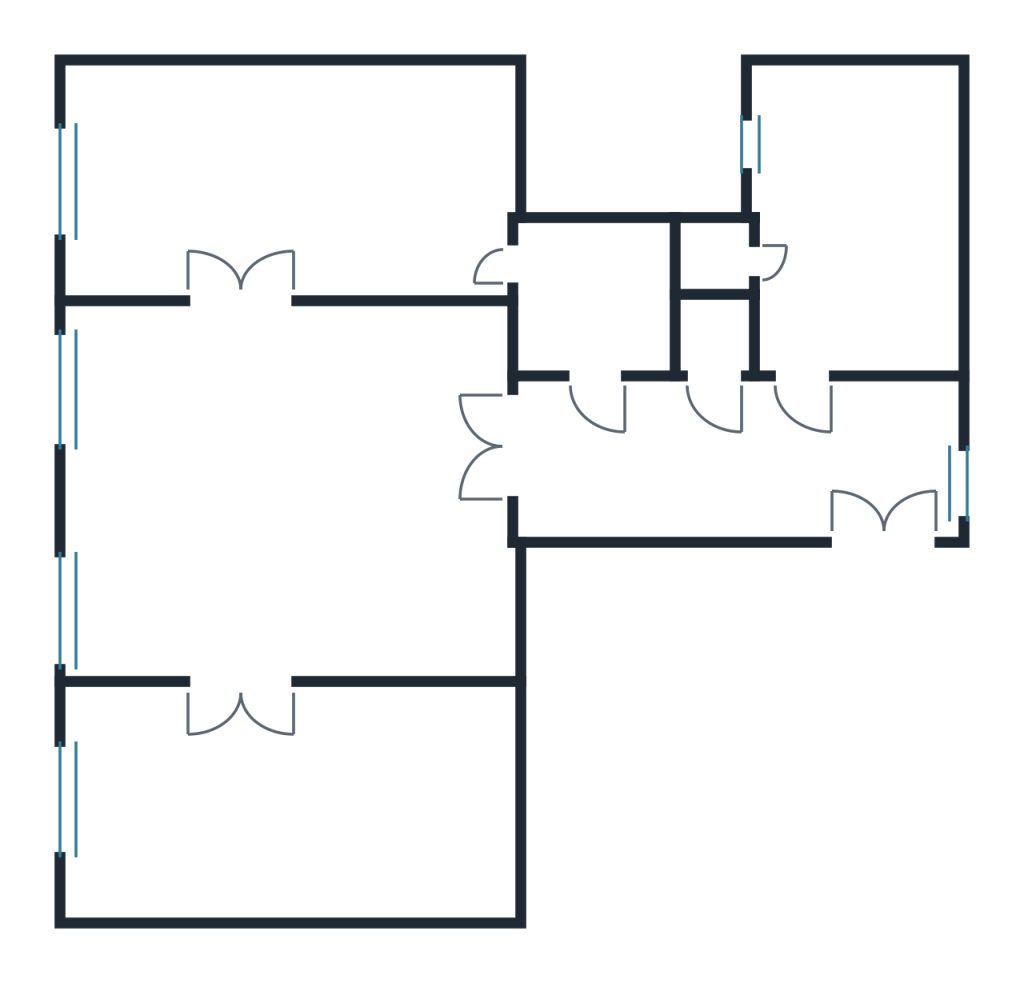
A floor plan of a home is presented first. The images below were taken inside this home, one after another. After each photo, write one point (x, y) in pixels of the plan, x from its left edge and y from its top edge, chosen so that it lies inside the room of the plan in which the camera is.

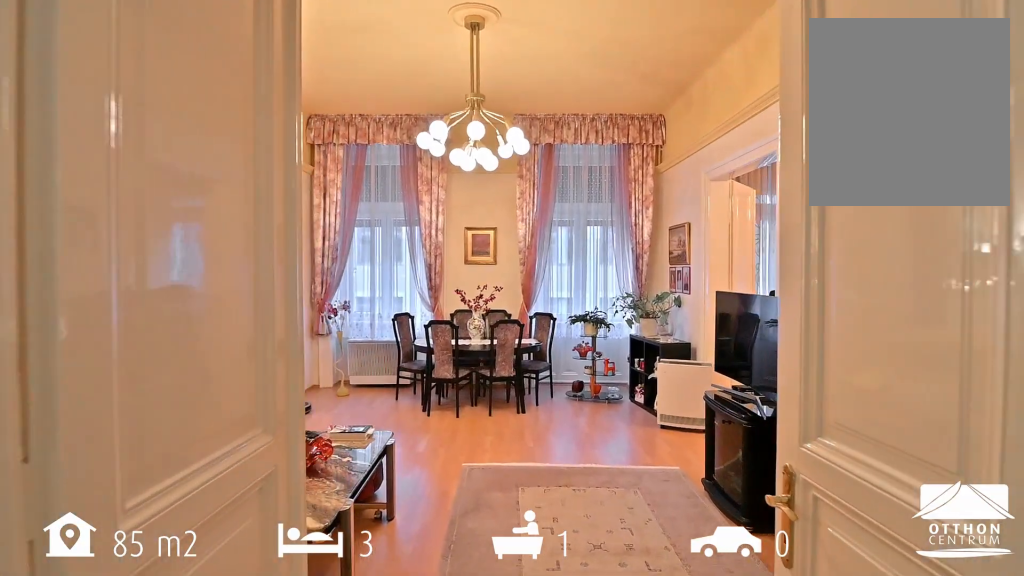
(296, 518)
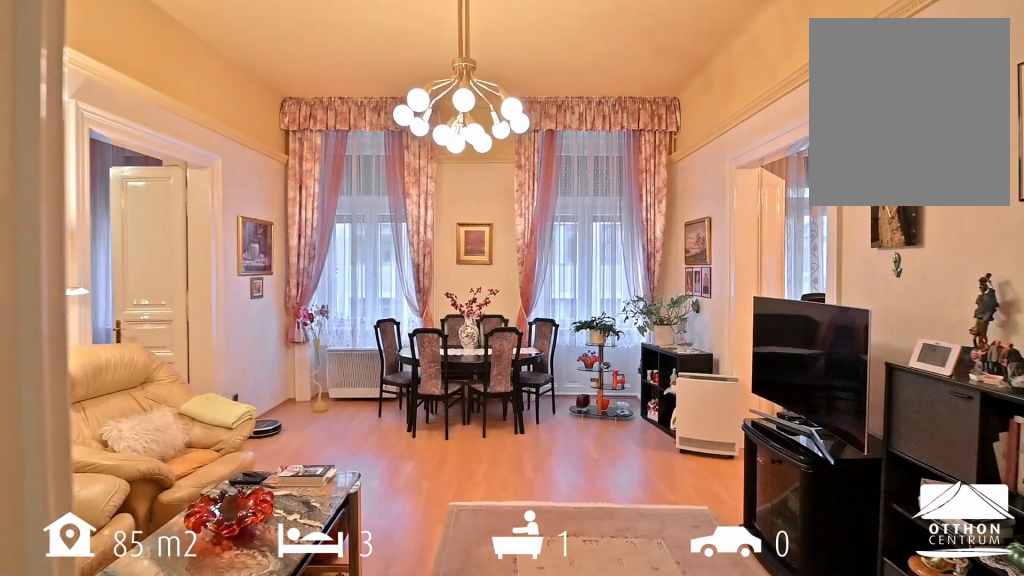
(295, 517)
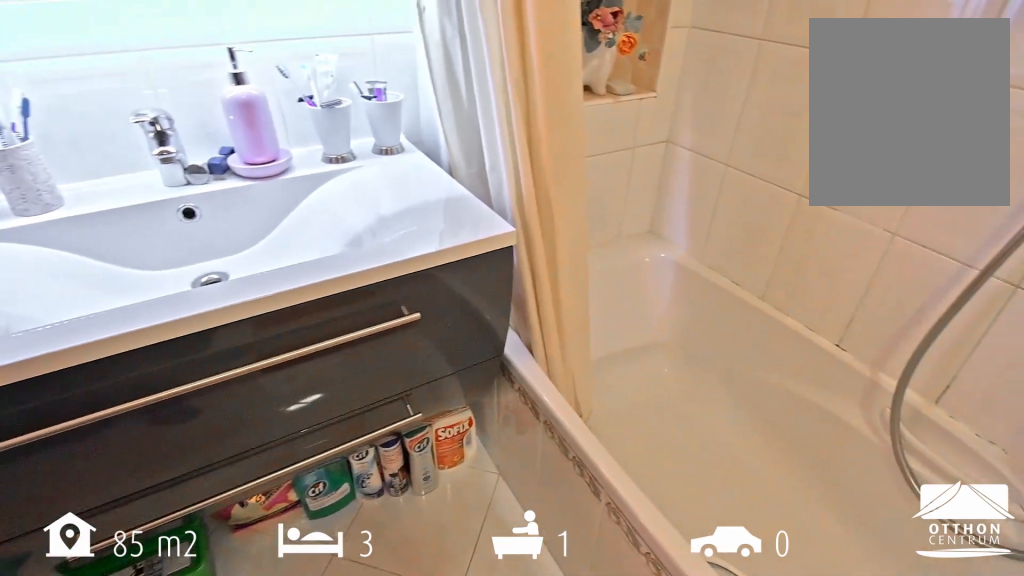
(605, 305)
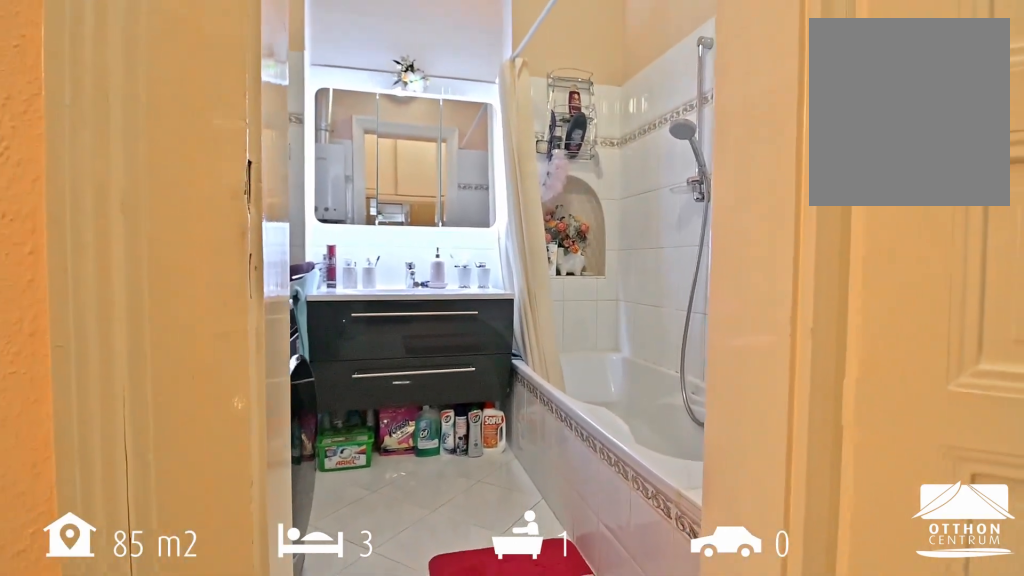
(545, 335)
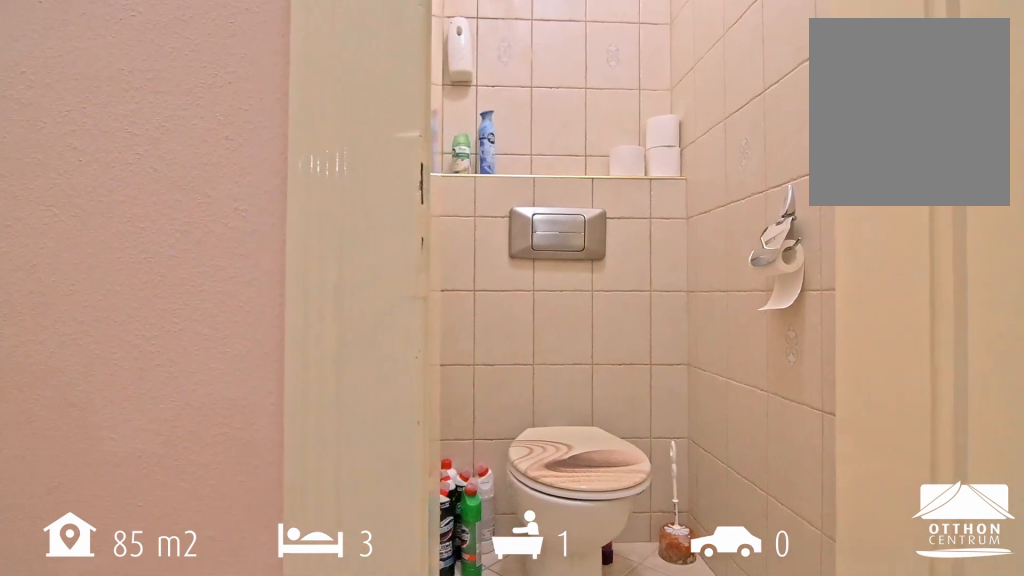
(723, 314)
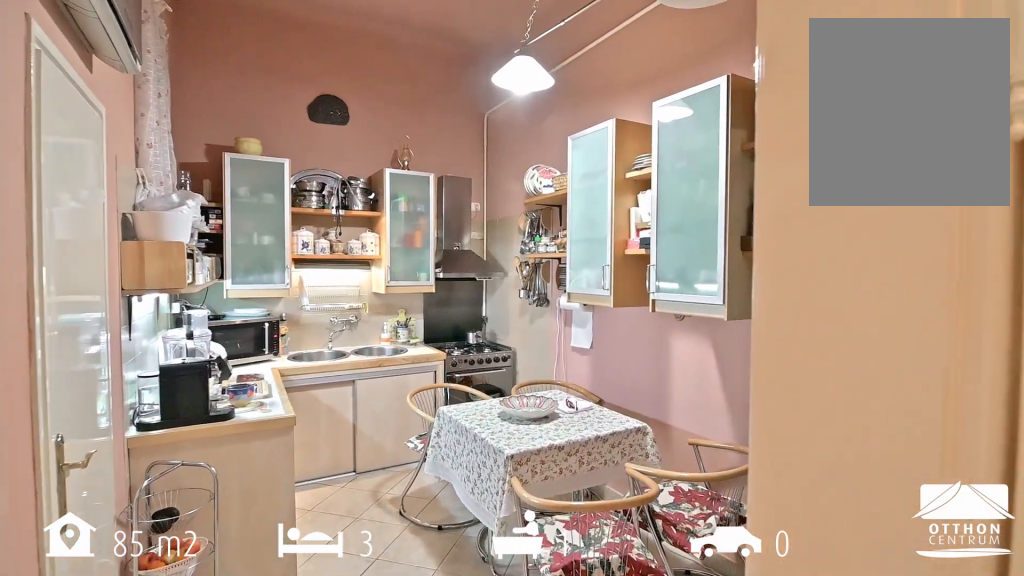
(871, 206)
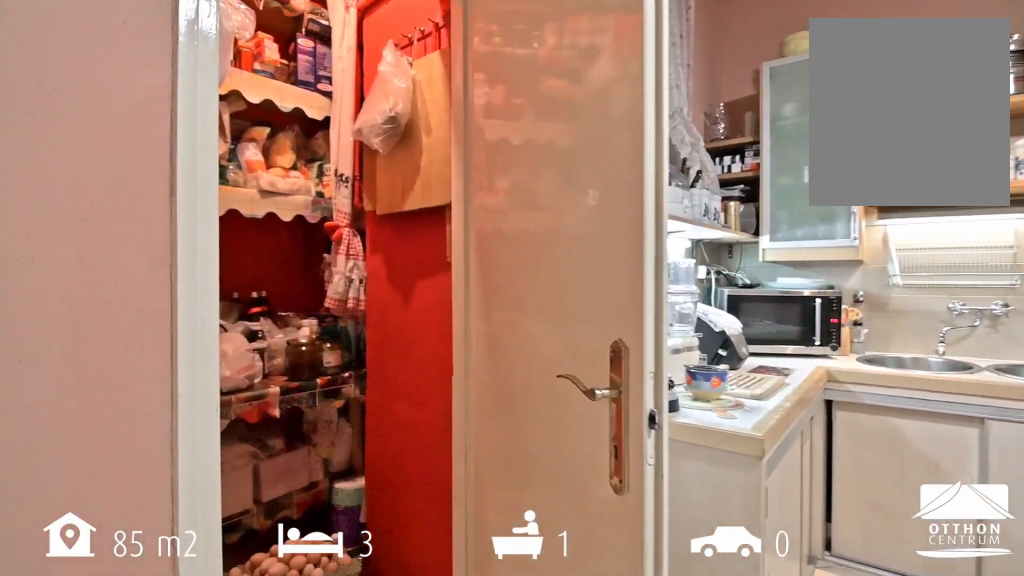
(872, 206)
